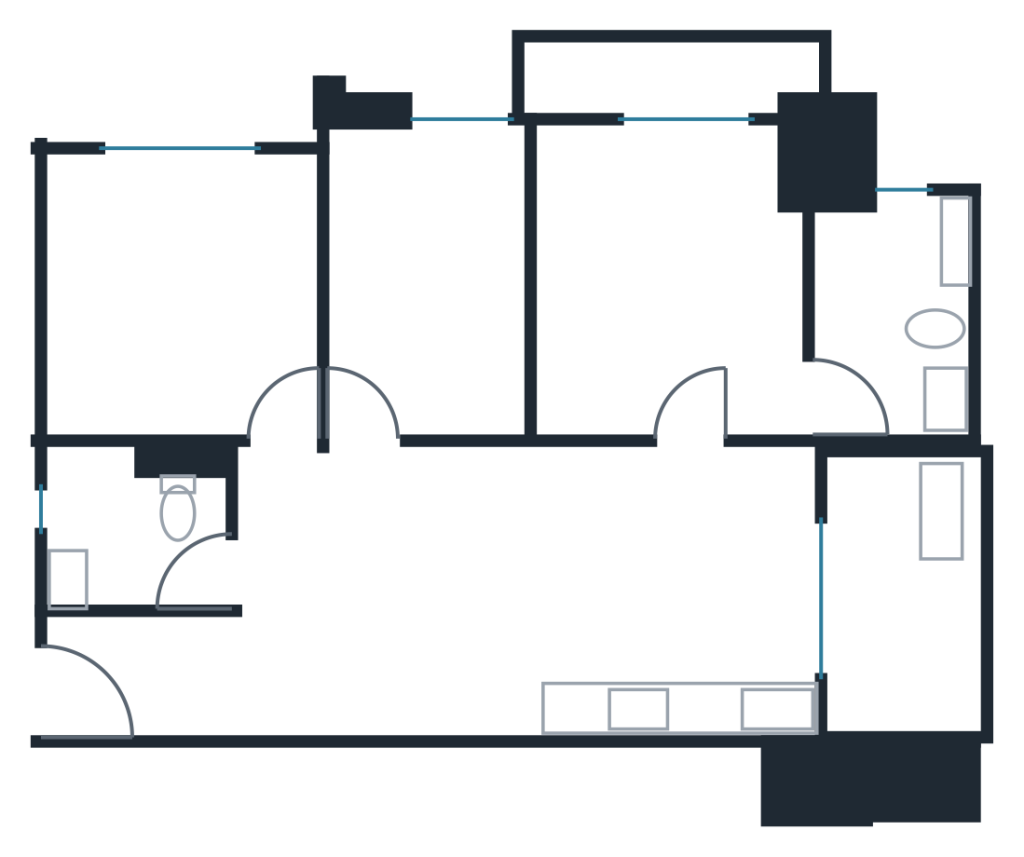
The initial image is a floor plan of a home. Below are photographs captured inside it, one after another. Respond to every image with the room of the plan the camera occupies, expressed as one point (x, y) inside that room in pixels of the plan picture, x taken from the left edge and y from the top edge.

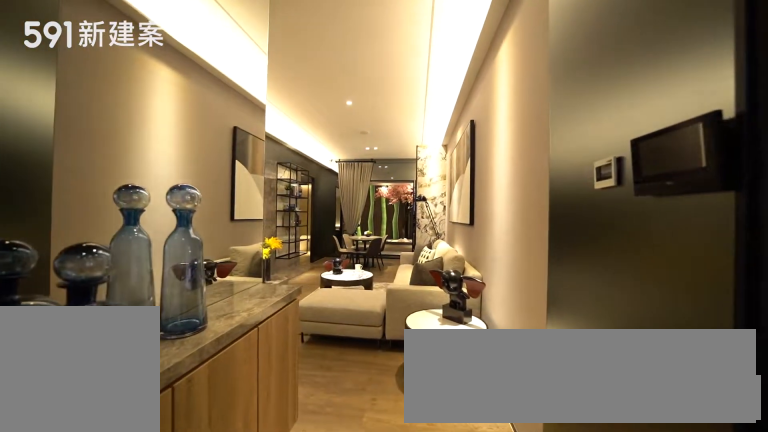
(148, 671)
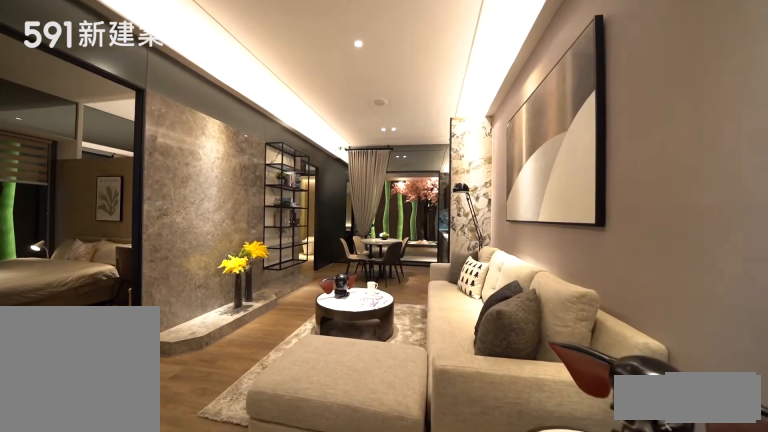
(390, 596)
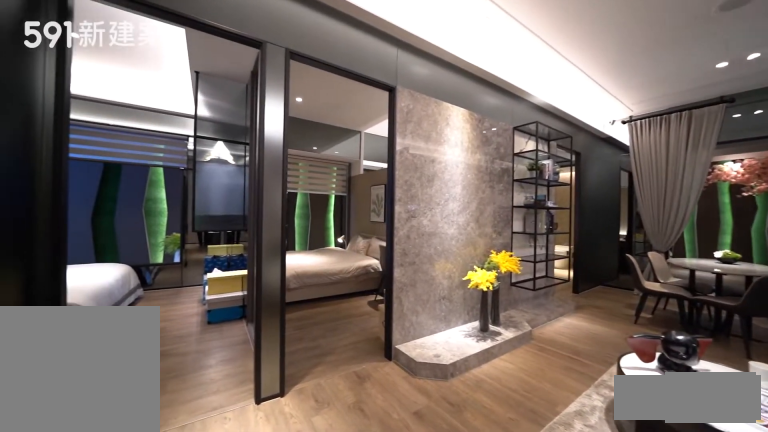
(390, 596)
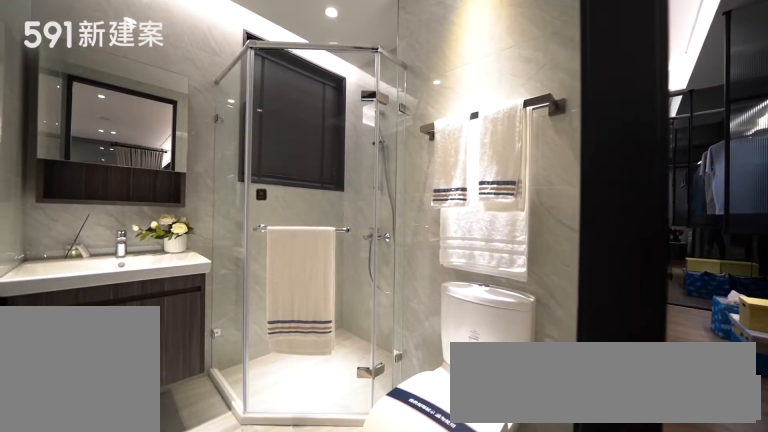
(133, 528)
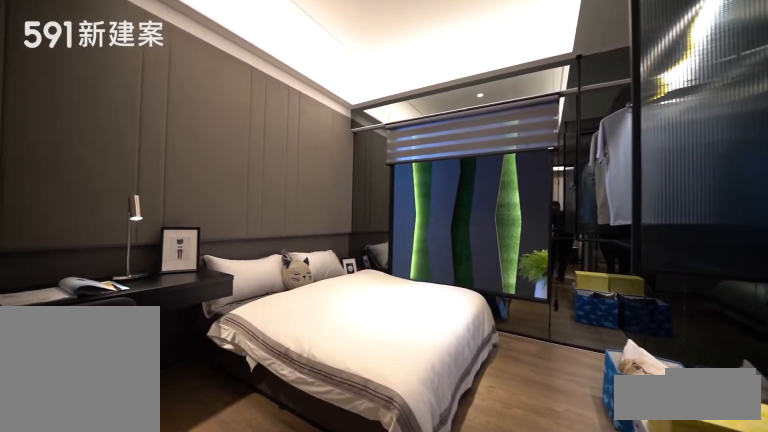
(175, 289)
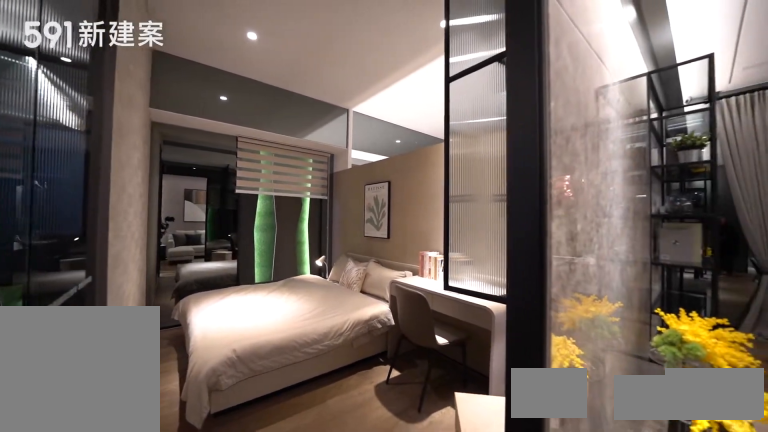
(433, 271)
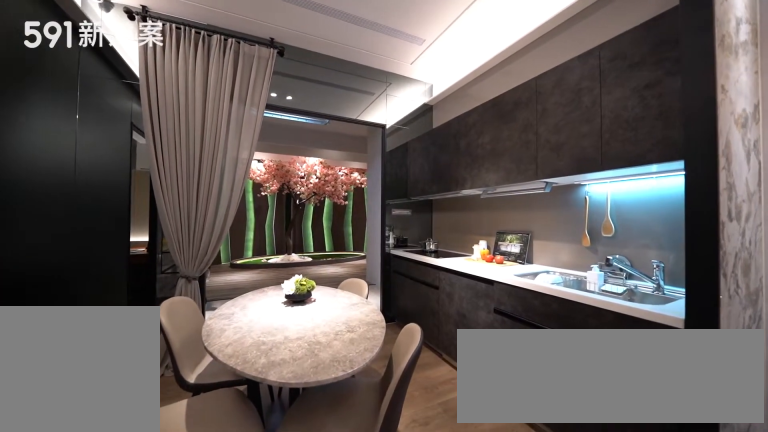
(681, 593)
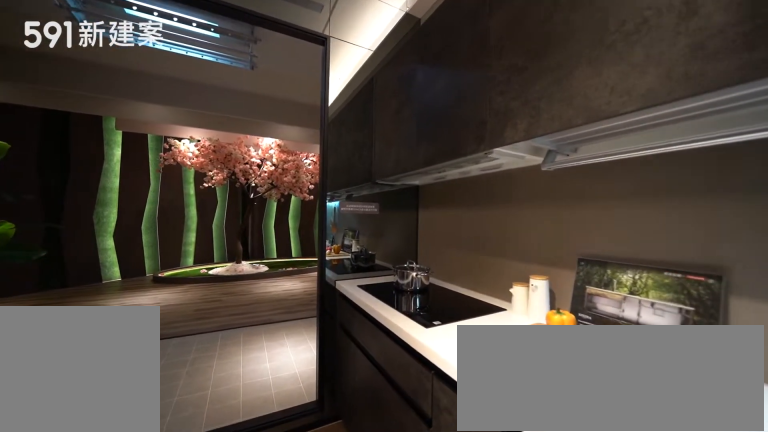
(681, 593)
